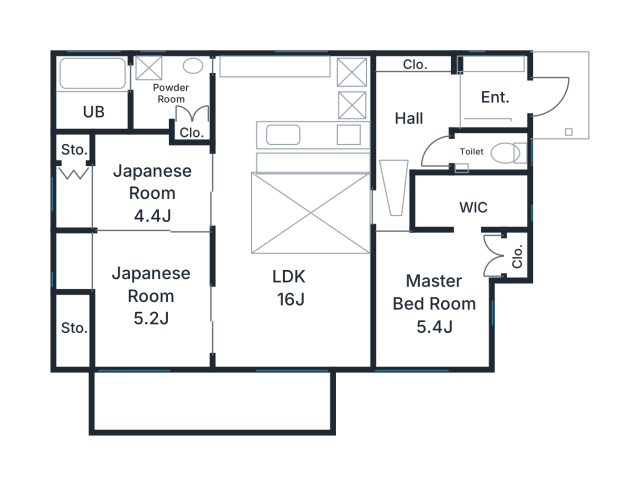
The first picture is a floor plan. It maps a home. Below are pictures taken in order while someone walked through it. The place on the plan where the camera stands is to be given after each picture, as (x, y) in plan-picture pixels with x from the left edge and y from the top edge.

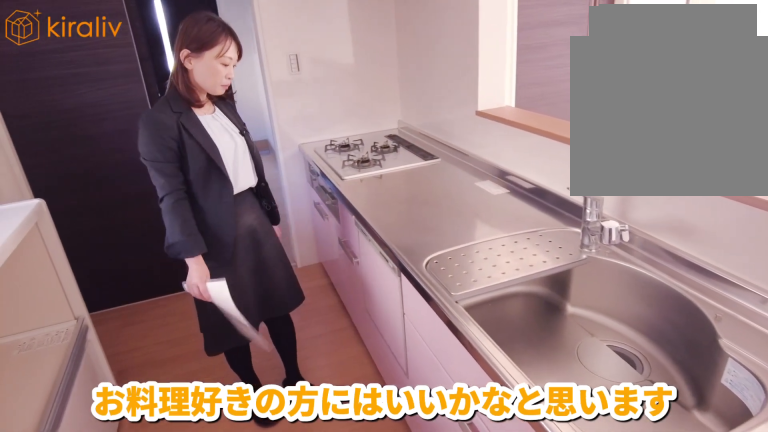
(278, 109)
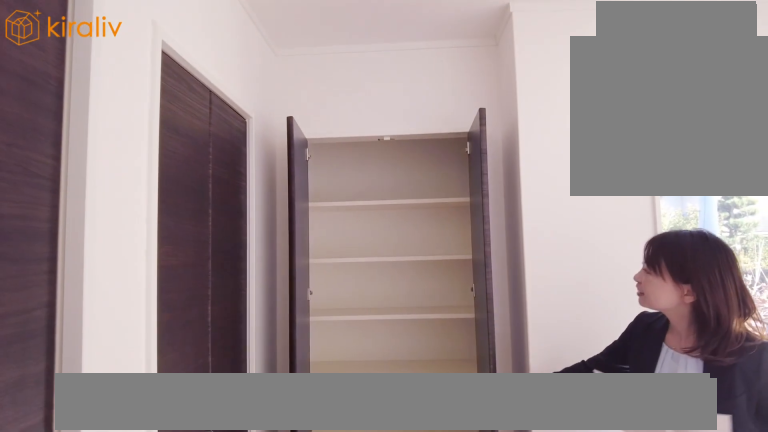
(434, 276)
